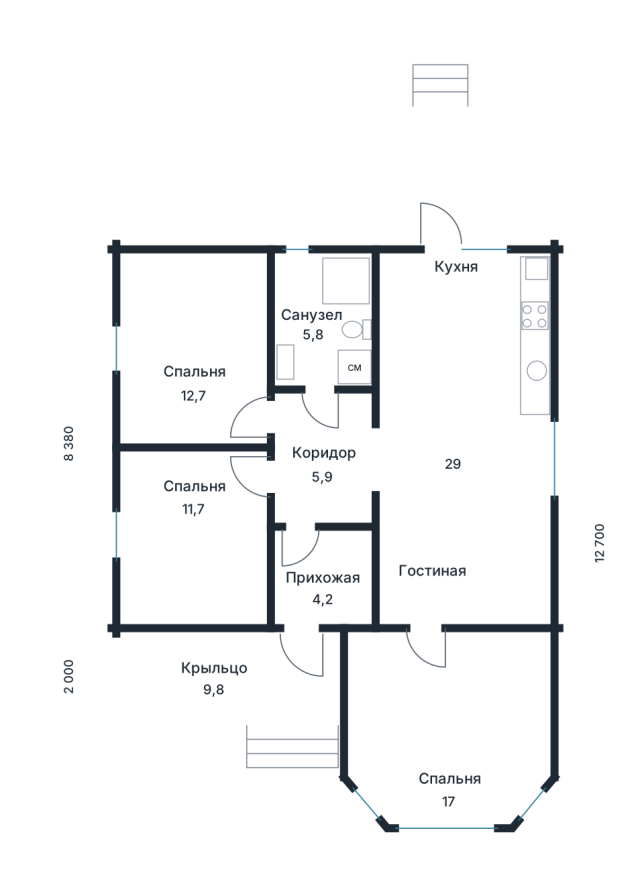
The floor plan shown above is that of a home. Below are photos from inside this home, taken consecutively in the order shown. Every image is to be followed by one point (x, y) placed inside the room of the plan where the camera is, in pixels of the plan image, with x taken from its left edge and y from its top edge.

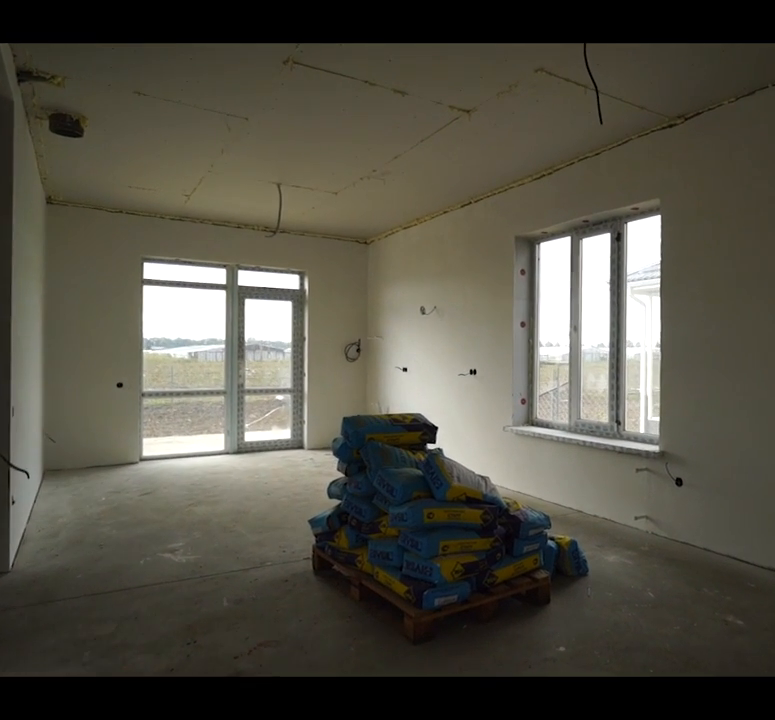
(463, 438)
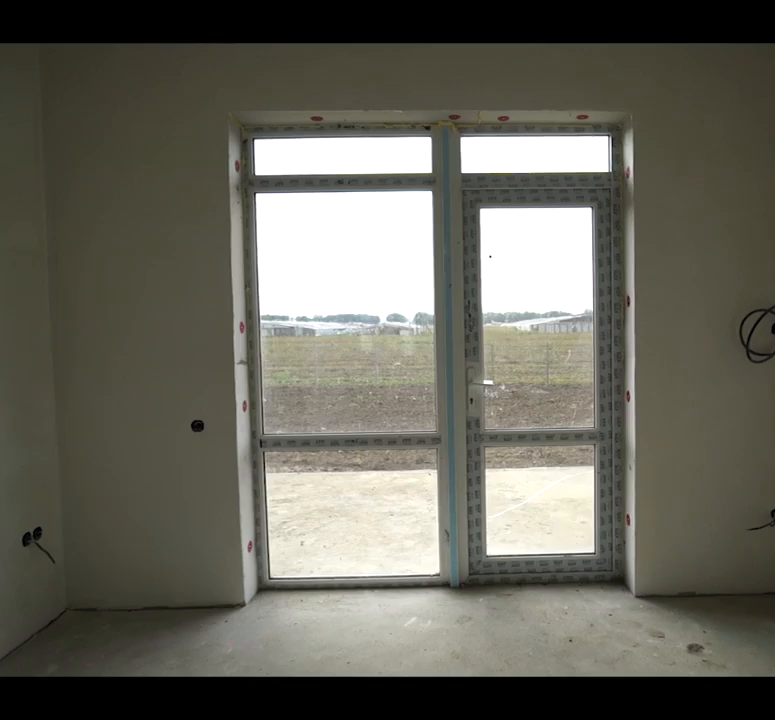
(463, 438)
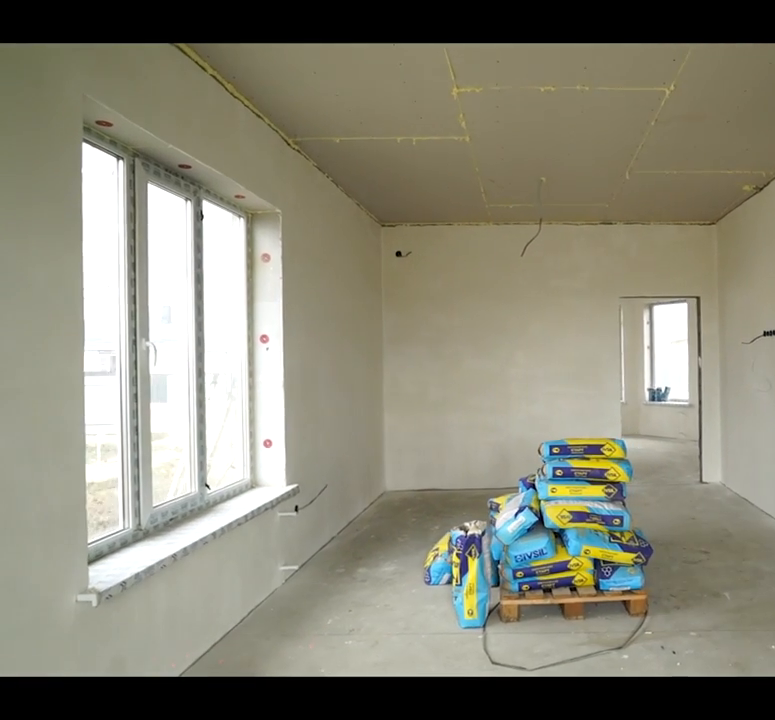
(463, 438)
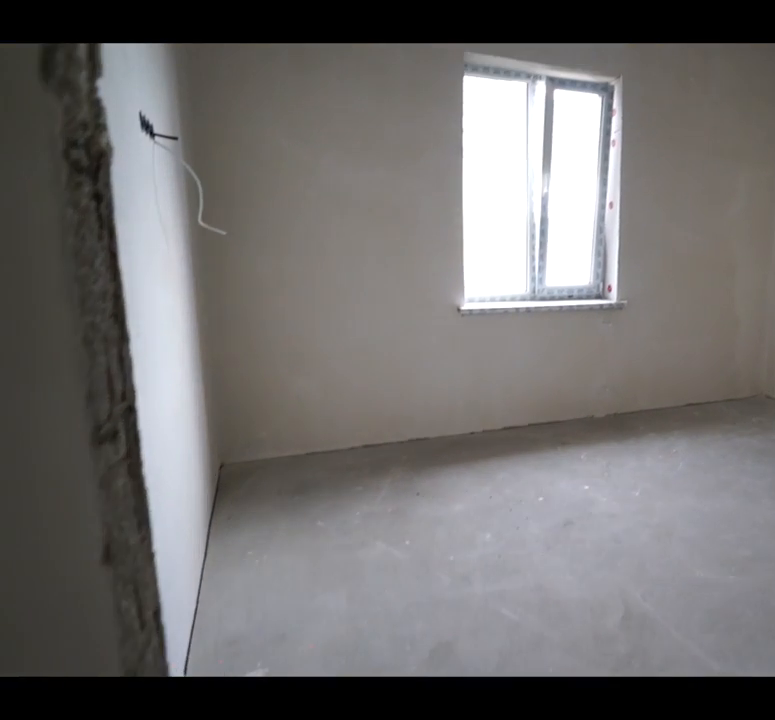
(195, 347)
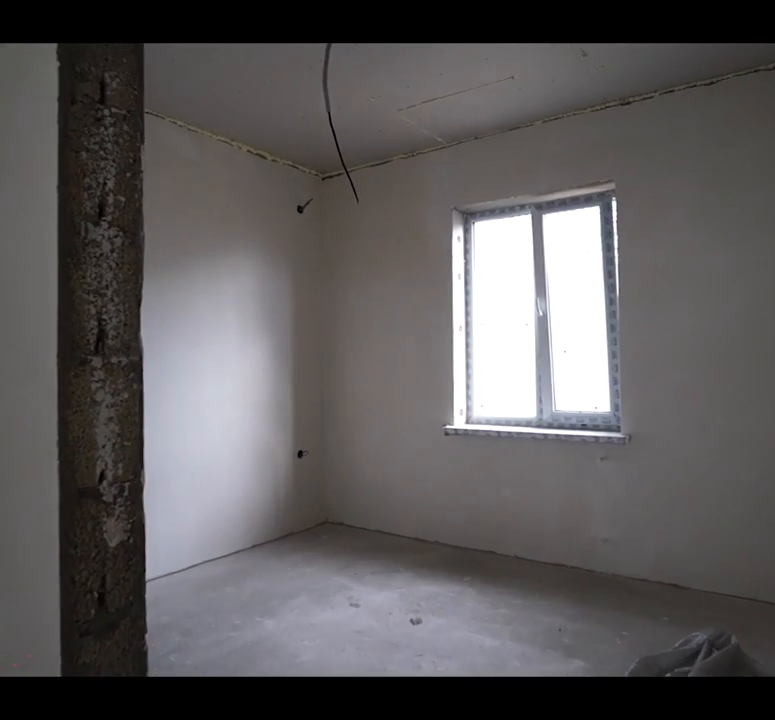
(192, 537)
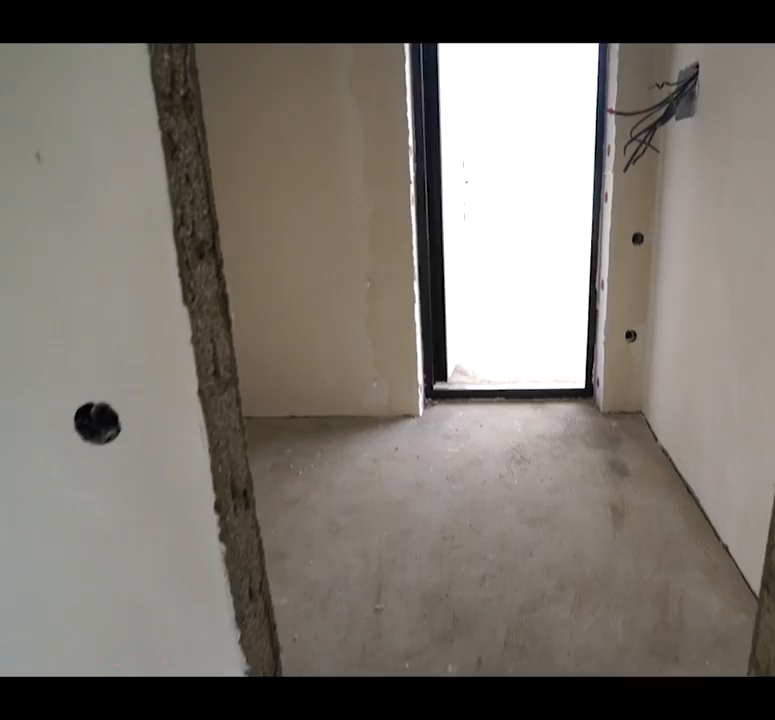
(323, 573)
